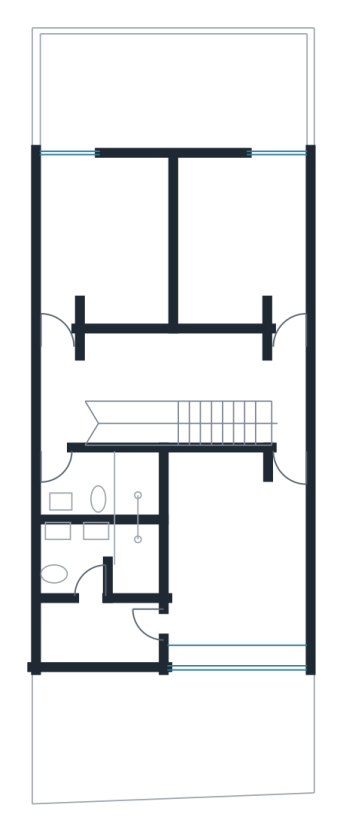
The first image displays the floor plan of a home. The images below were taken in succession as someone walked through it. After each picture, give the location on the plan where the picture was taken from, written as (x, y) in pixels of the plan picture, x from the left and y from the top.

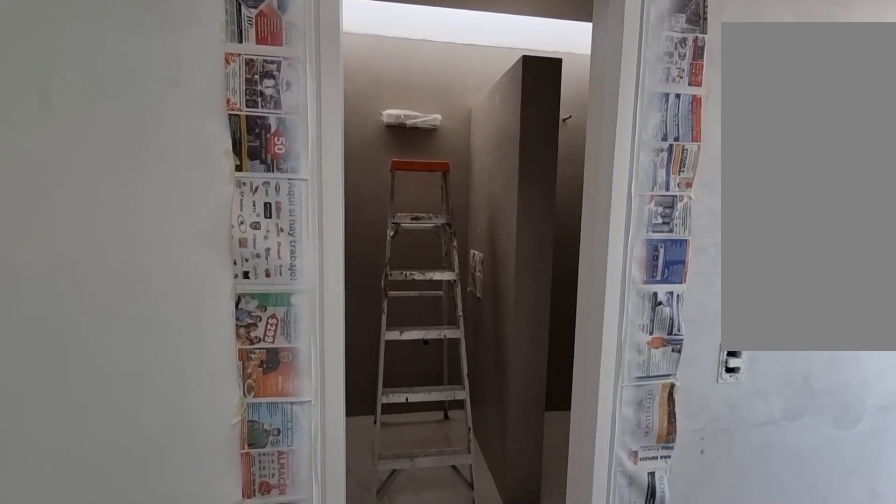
(97, 617)
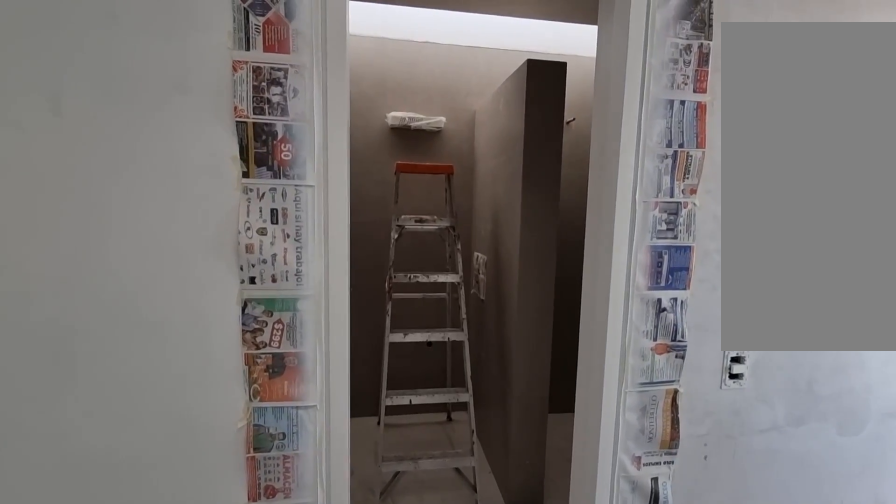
(97, 617)
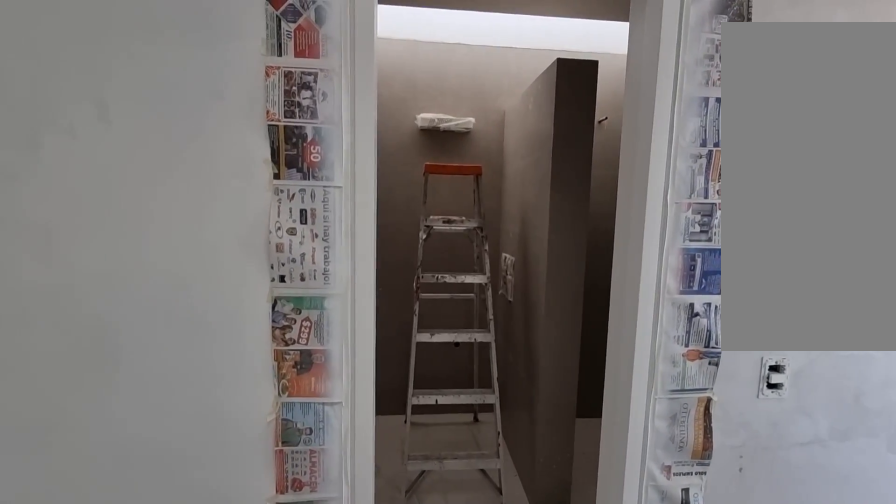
(97, 617)
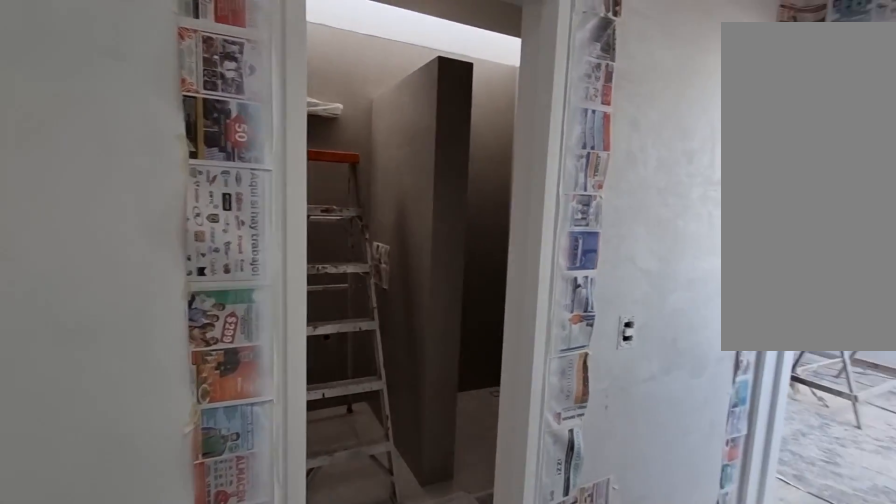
(98, 616)
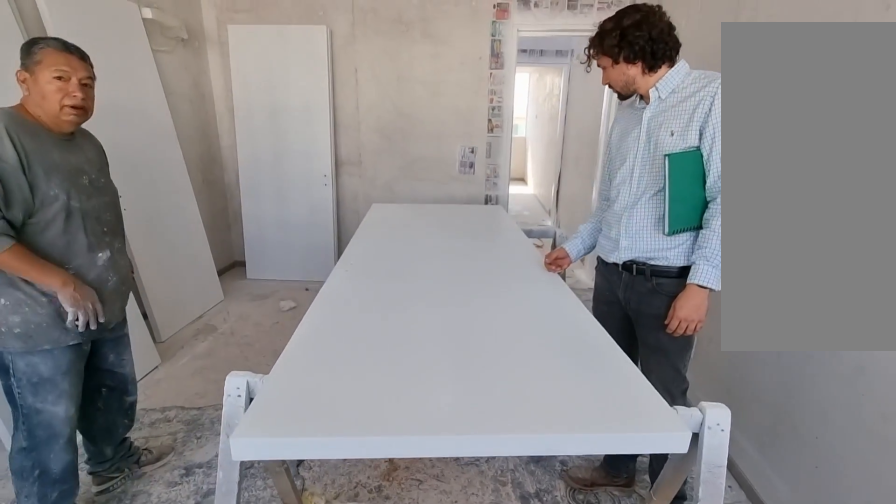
(240, 607)
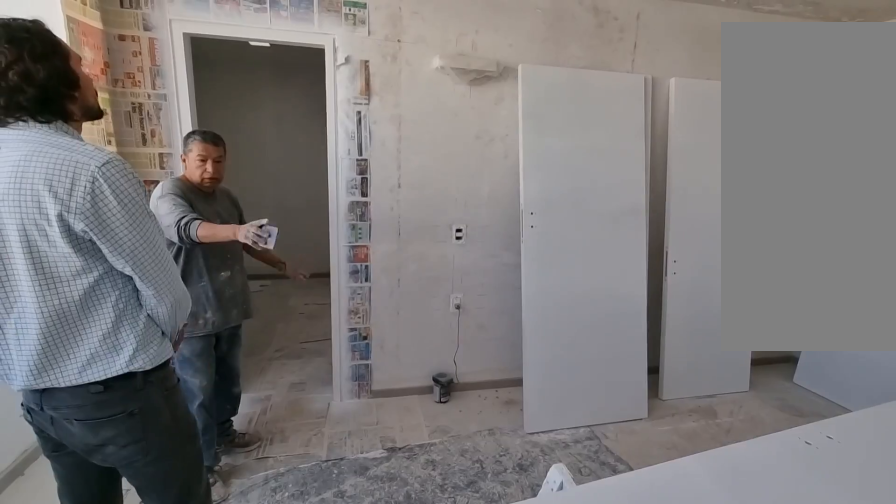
(244, 613)
